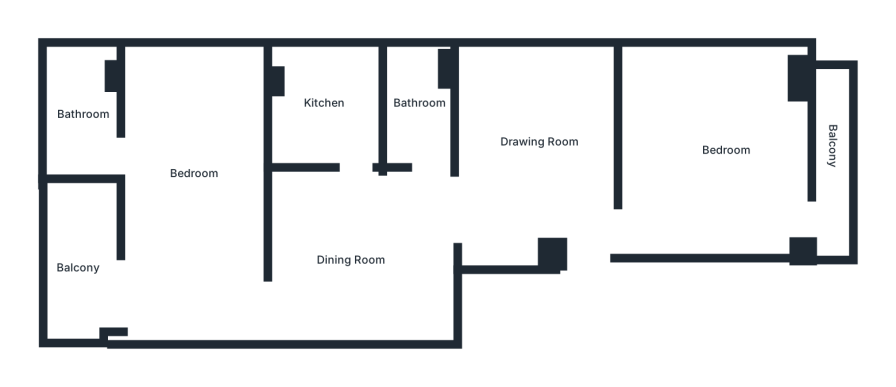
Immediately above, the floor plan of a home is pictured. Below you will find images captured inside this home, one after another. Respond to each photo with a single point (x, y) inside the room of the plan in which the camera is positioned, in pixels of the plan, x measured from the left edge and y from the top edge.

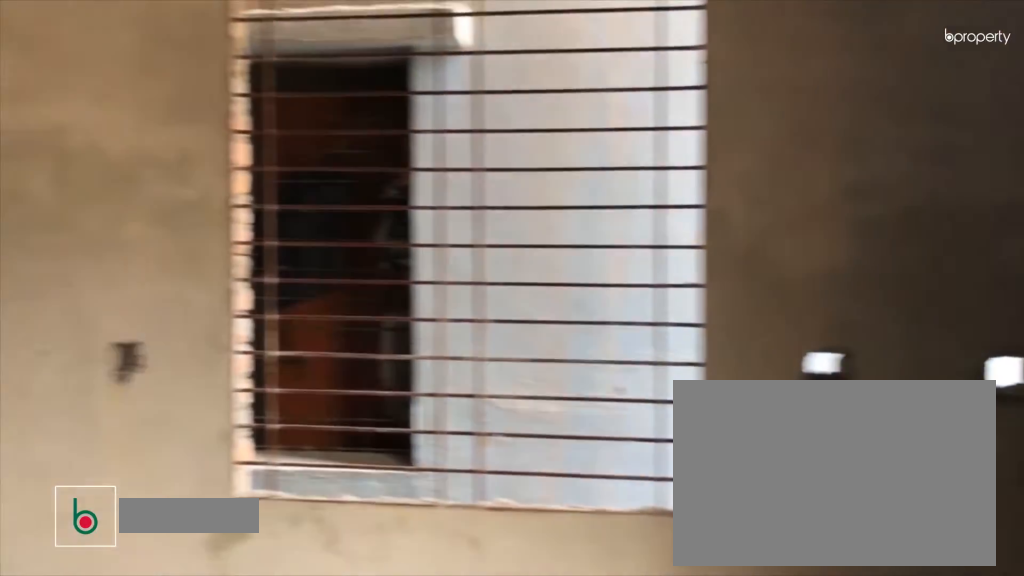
(711, 154)
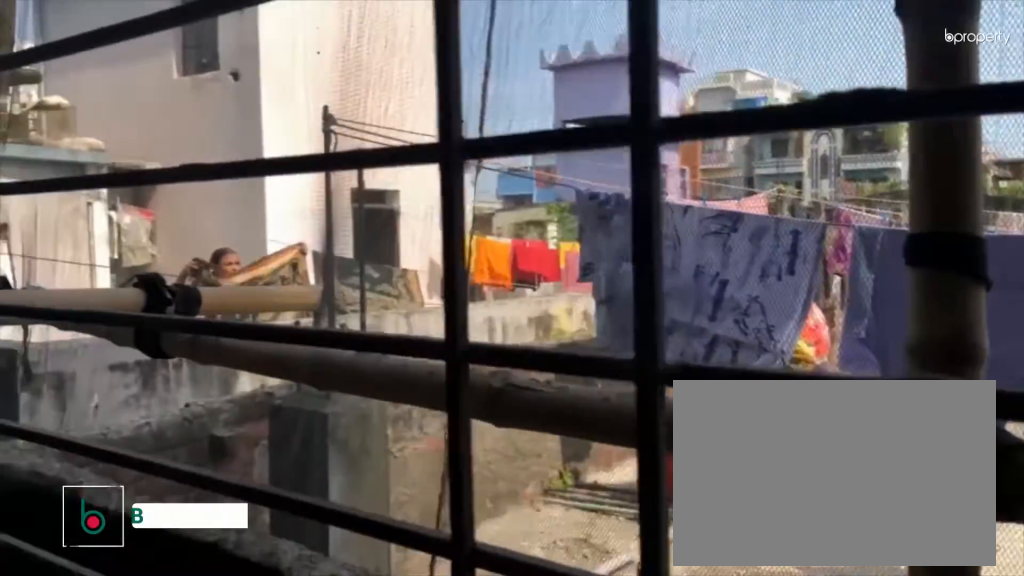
(832, 196)
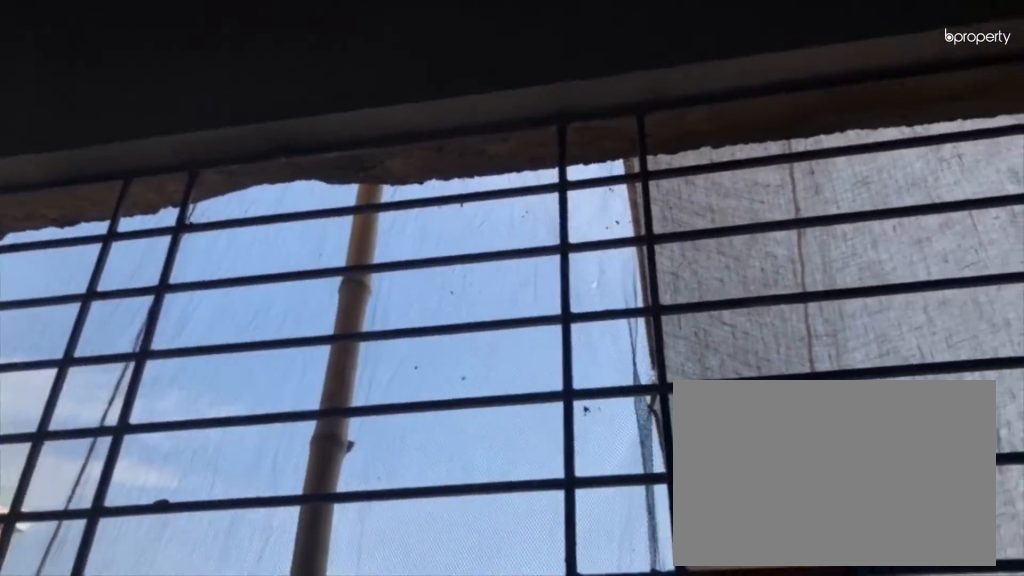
(832, 146)
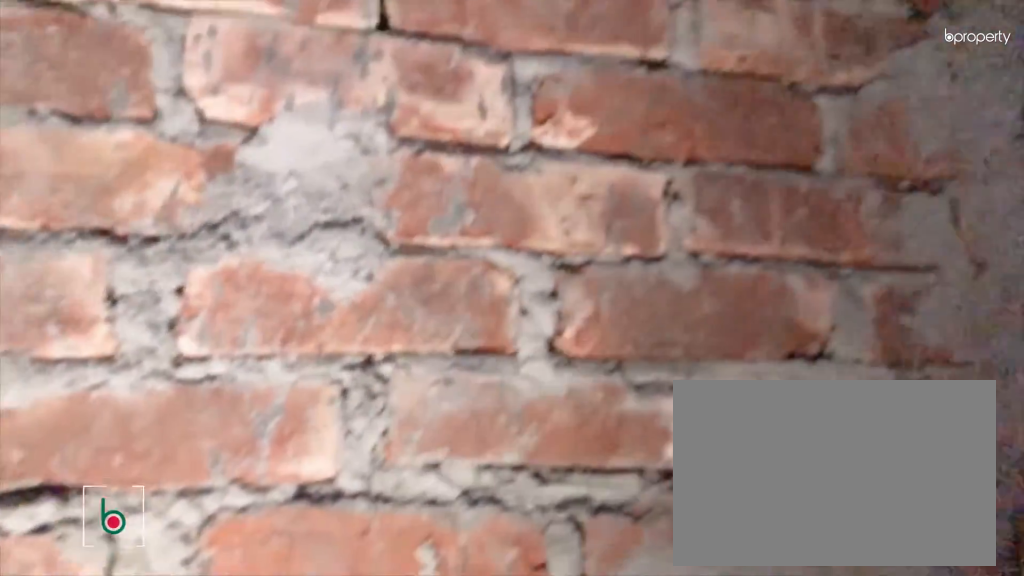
(418, 109)
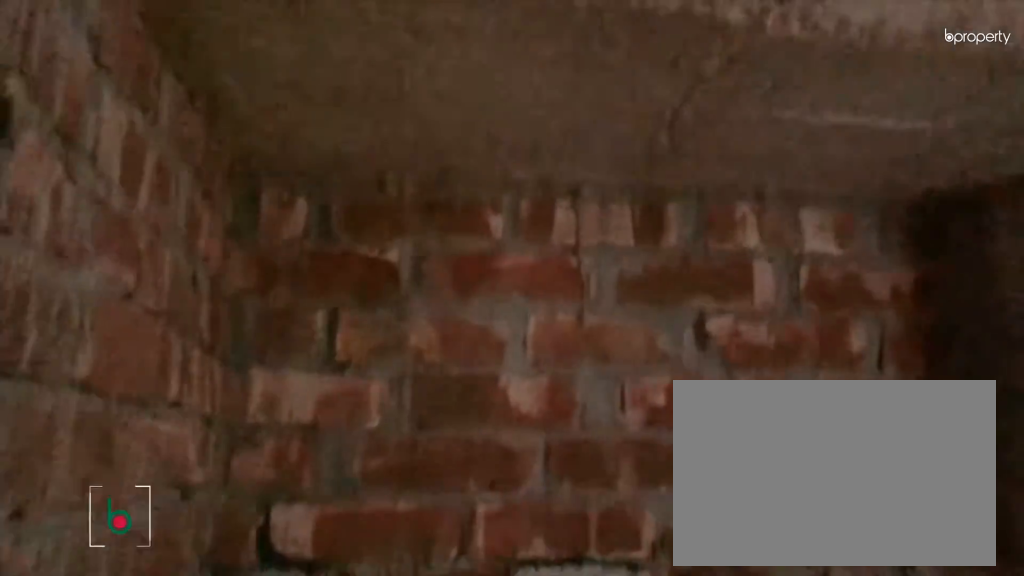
(325, 104)
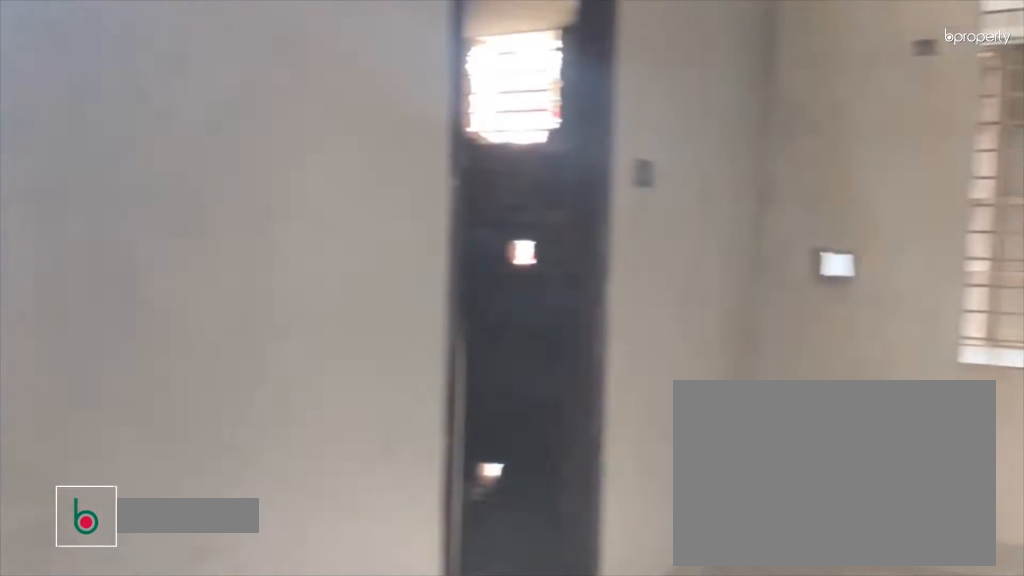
(190, 179)
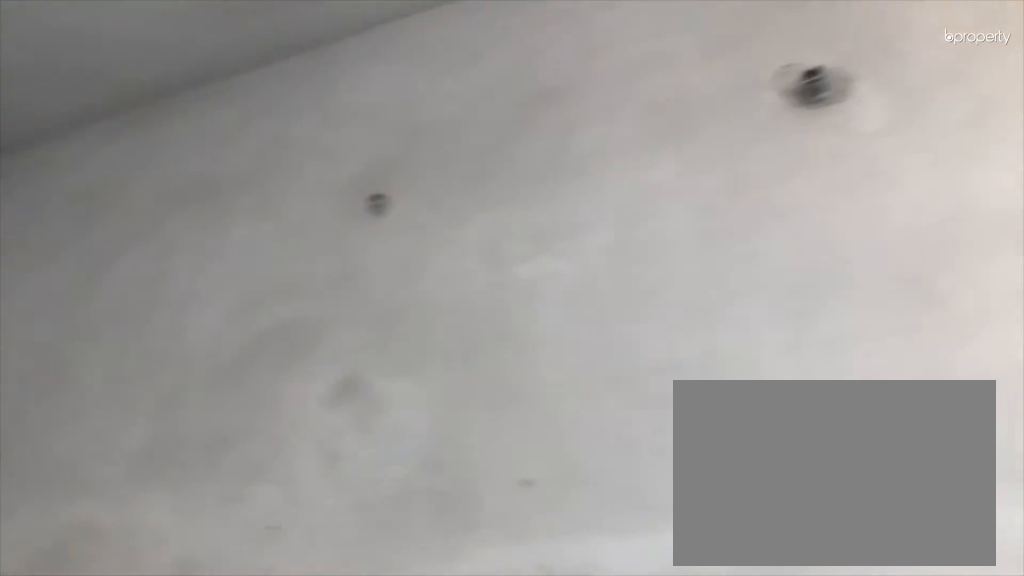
(190, 179)
